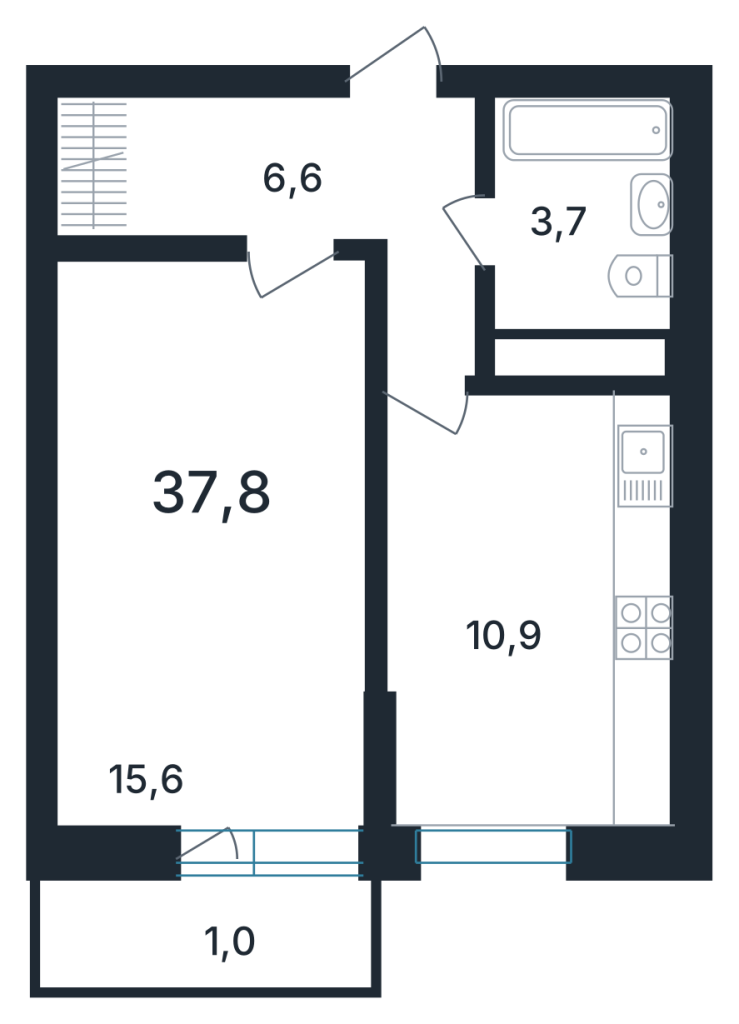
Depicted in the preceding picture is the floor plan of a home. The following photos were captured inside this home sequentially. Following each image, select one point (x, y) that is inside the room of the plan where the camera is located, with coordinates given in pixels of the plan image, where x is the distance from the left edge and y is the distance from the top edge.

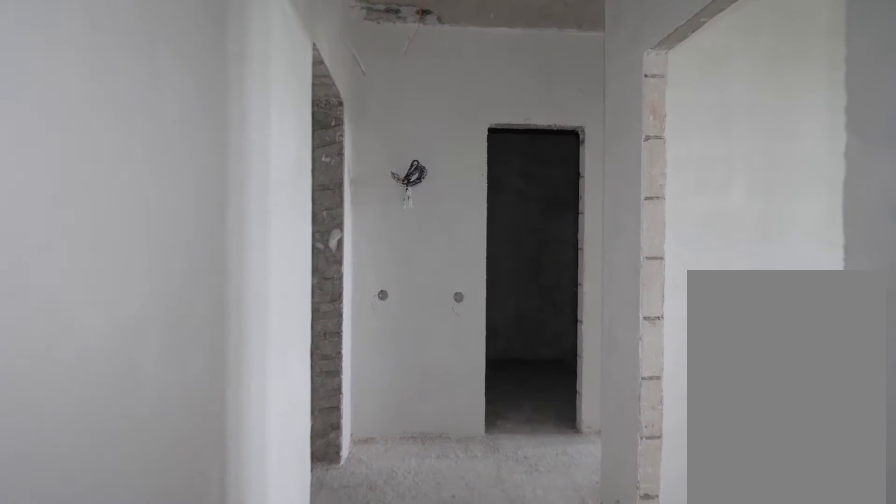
(295, 191)
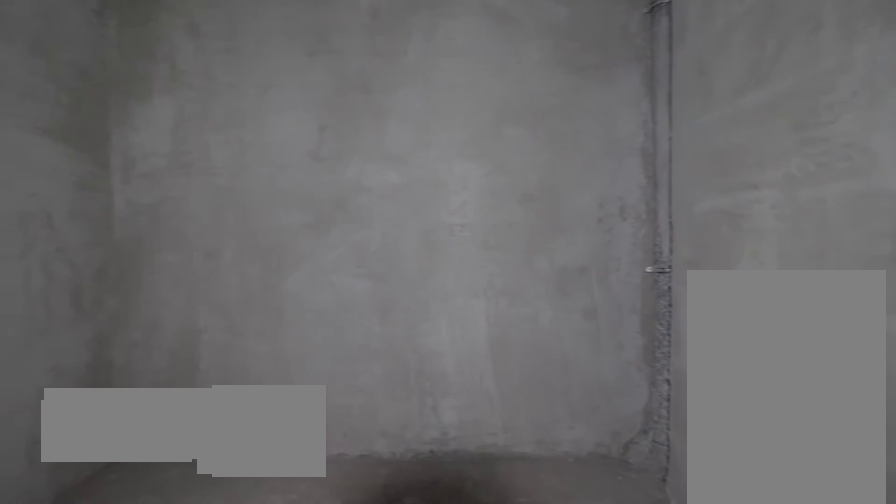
(583, 211)
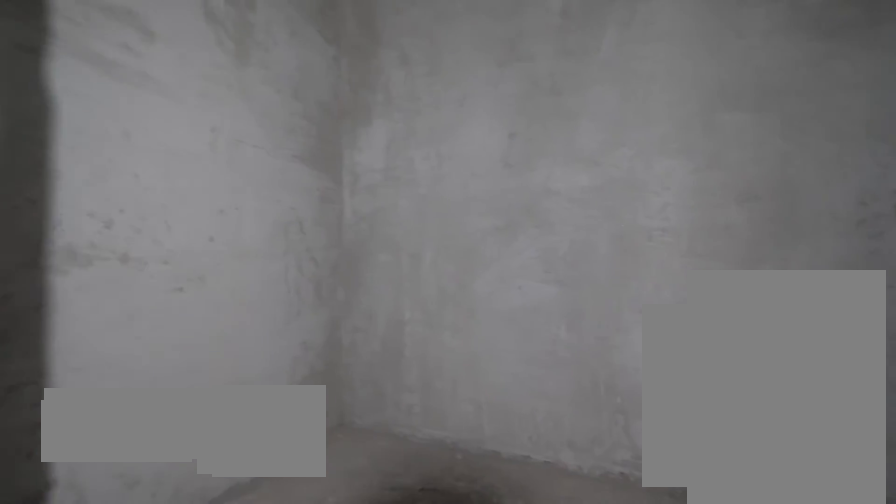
(583, 211)
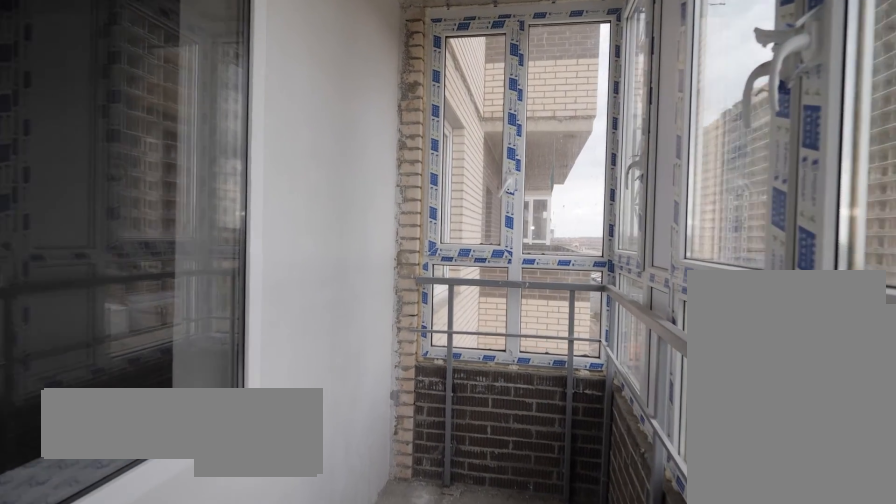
(212, 934)
